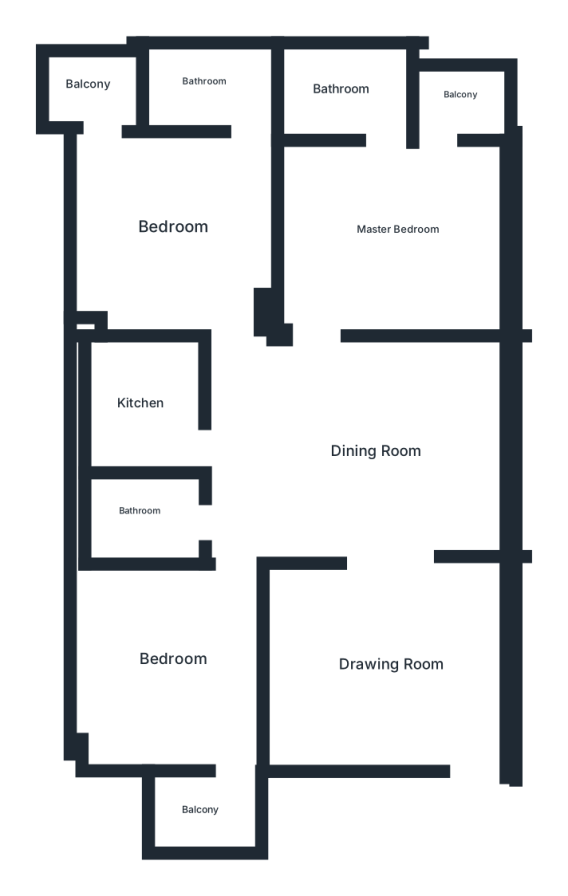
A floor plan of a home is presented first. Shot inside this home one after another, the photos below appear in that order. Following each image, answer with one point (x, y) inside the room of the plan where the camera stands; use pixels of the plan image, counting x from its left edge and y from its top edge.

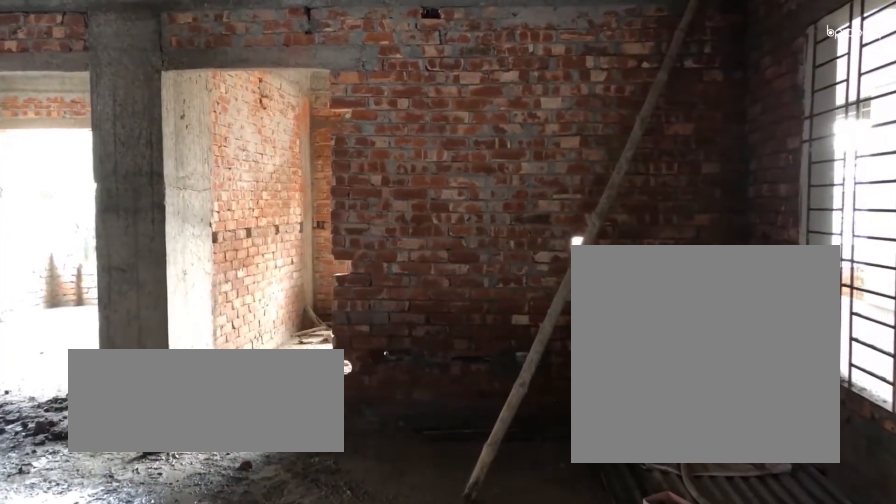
(377, 451)
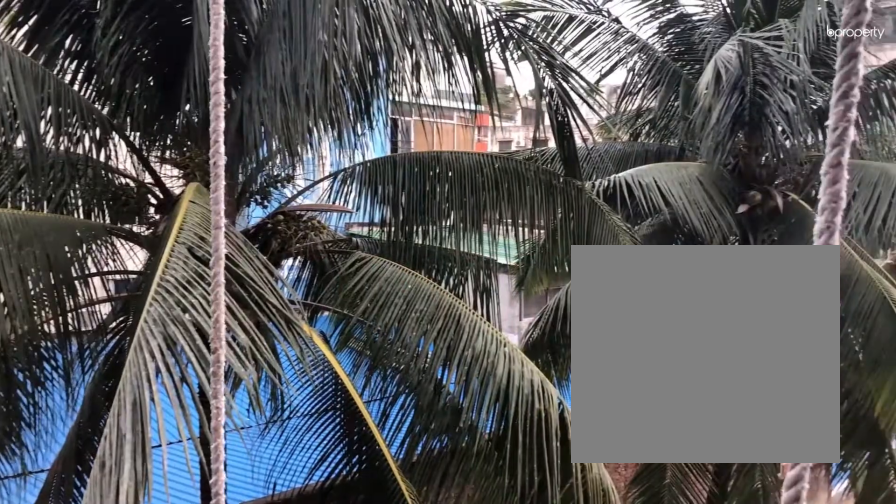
(96, 89)
